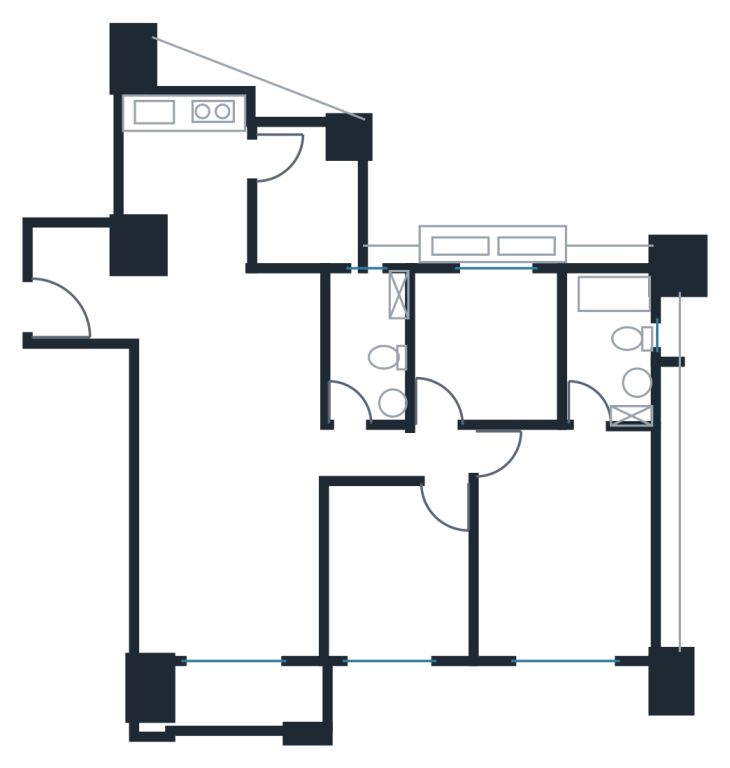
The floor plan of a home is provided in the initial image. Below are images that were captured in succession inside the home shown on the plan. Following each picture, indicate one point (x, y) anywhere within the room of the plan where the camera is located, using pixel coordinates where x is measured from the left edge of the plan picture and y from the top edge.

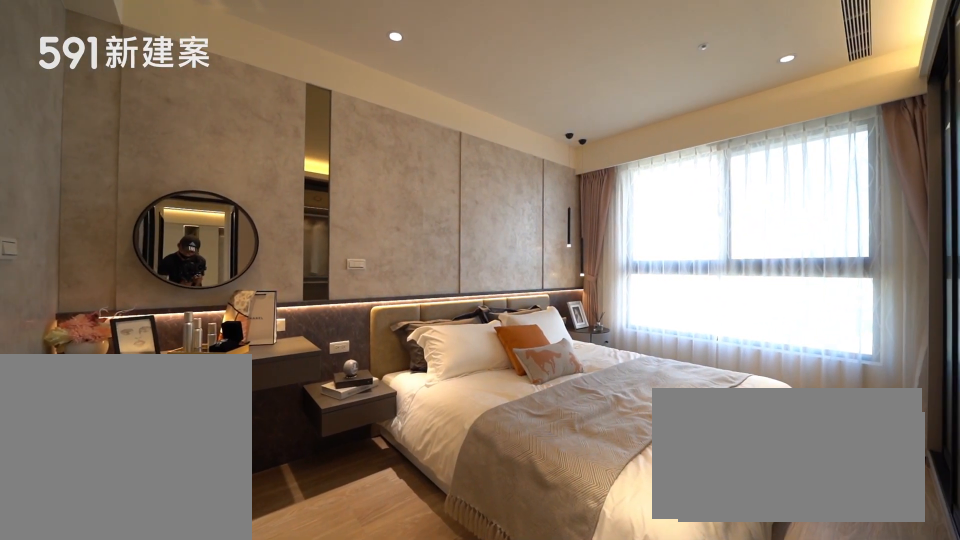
(565, 548)
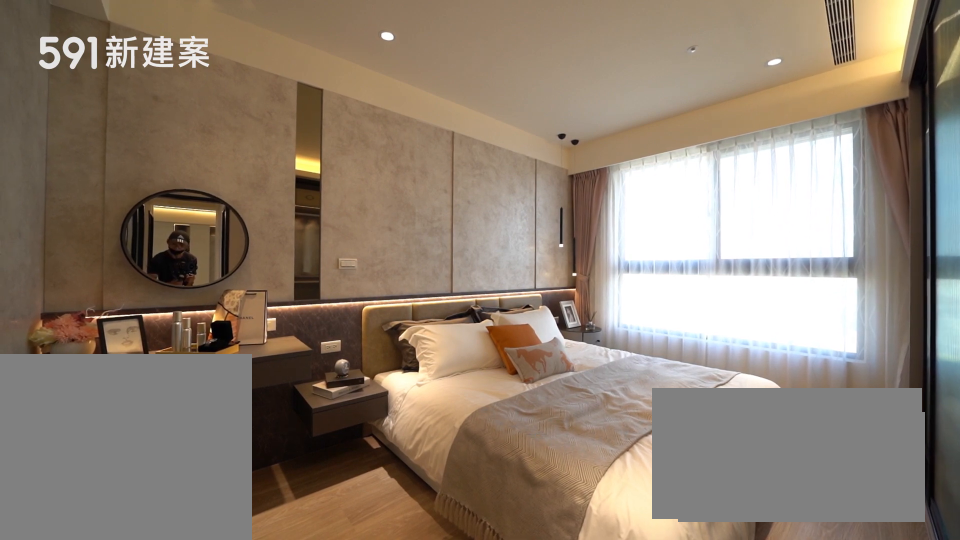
(565, 548)
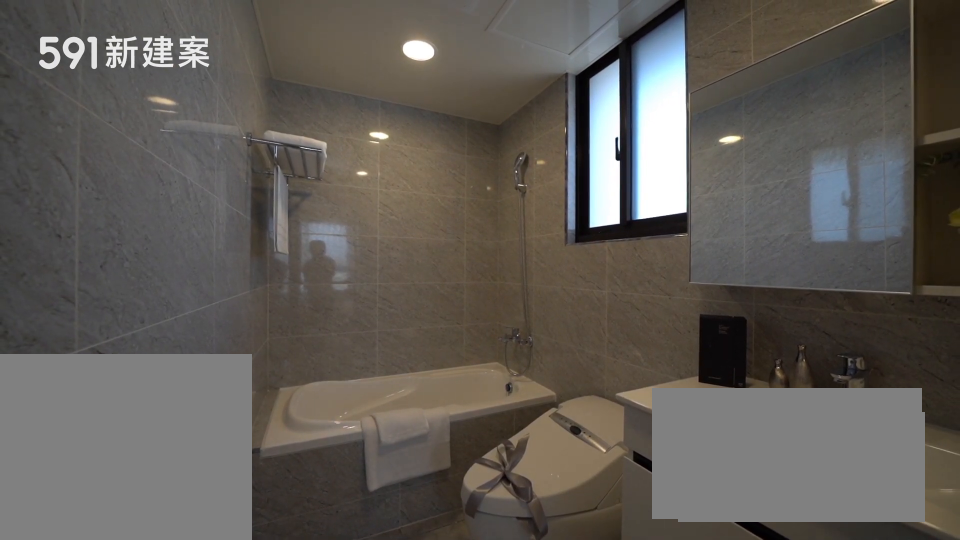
(610, 333)
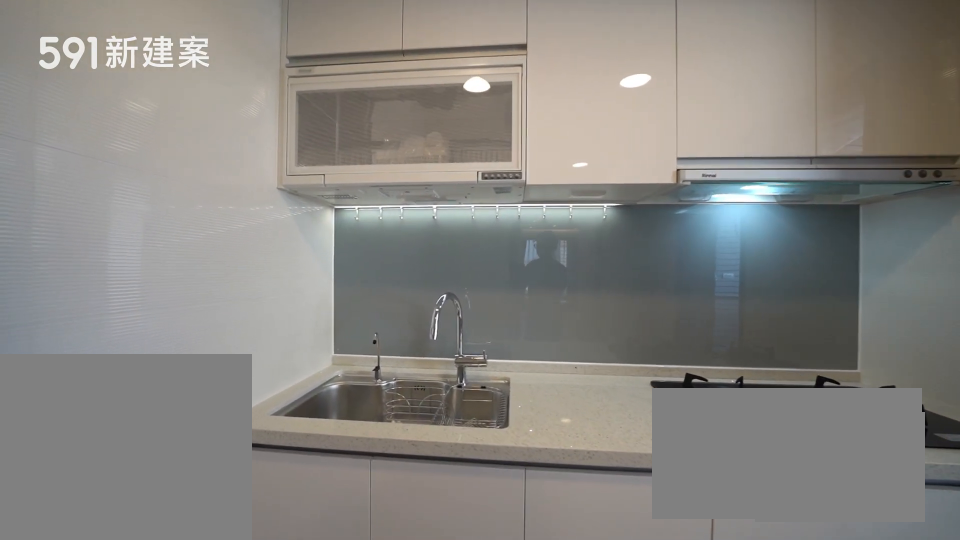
(186, 167)
